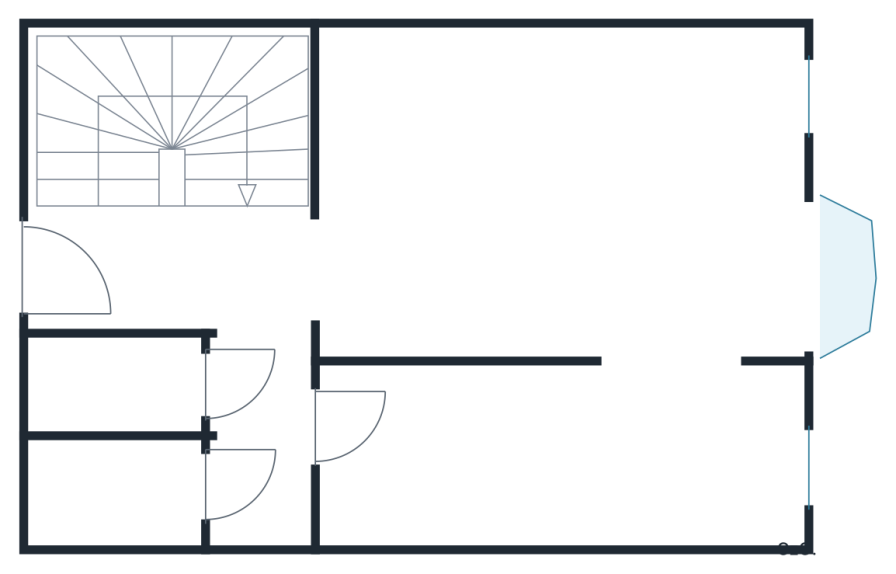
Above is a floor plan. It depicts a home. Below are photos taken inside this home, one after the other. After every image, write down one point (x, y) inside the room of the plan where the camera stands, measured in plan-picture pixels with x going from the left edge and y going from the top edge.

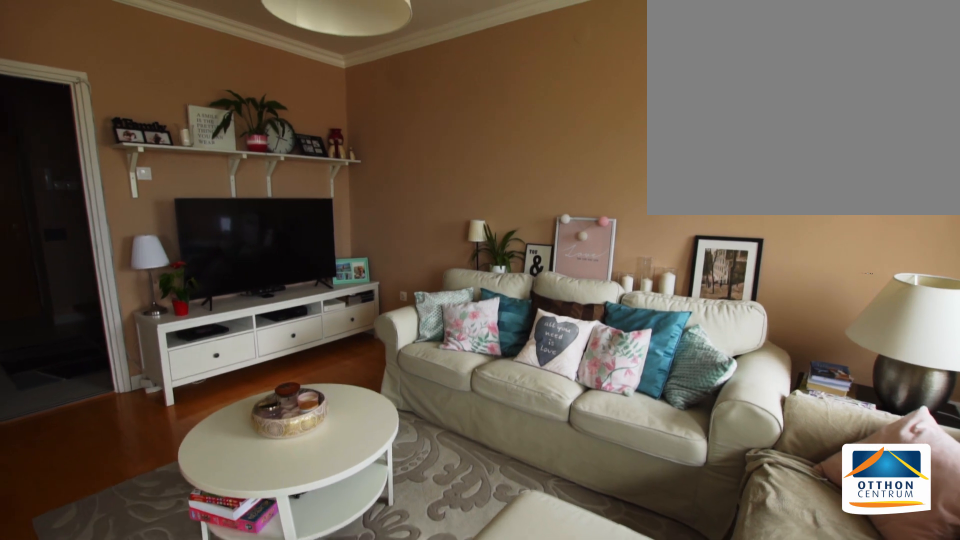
(571, 200)
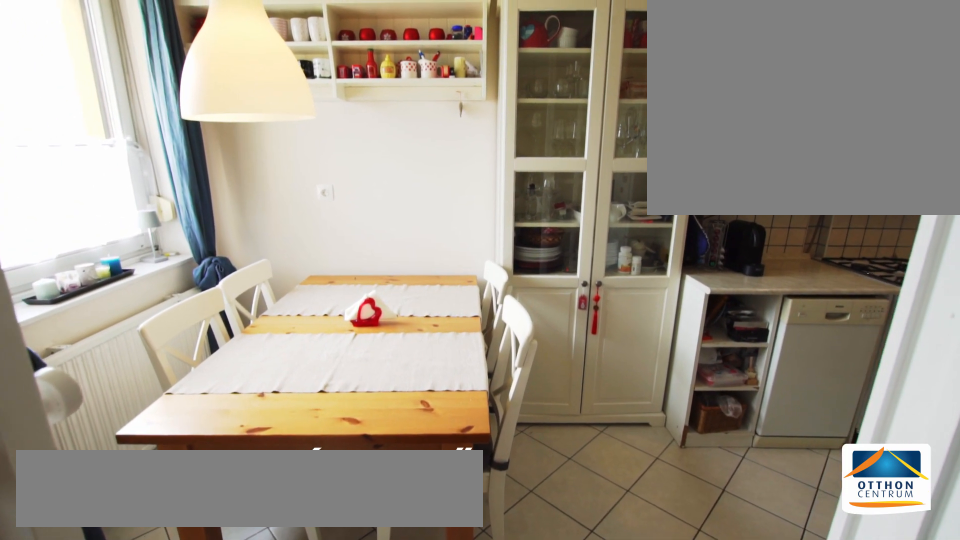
(570, 462)
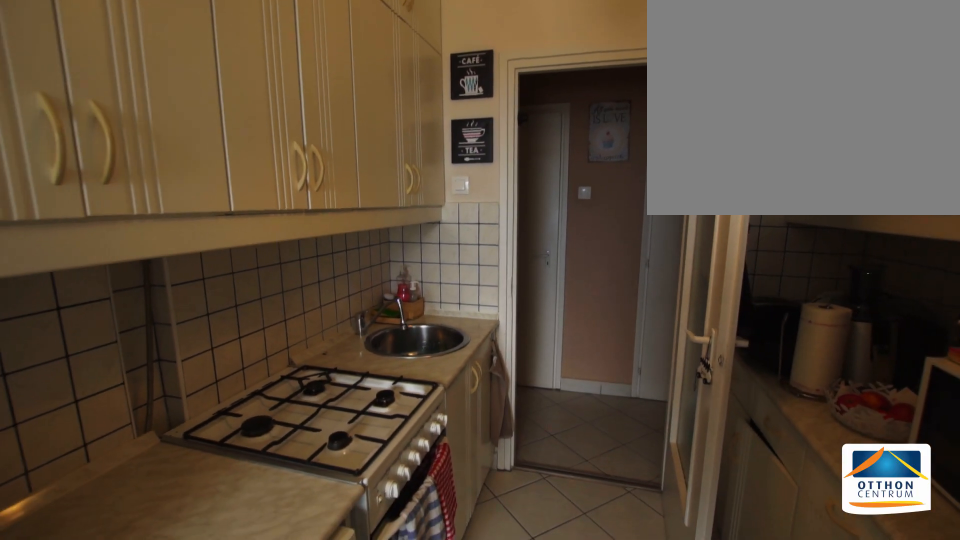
(571, 462)
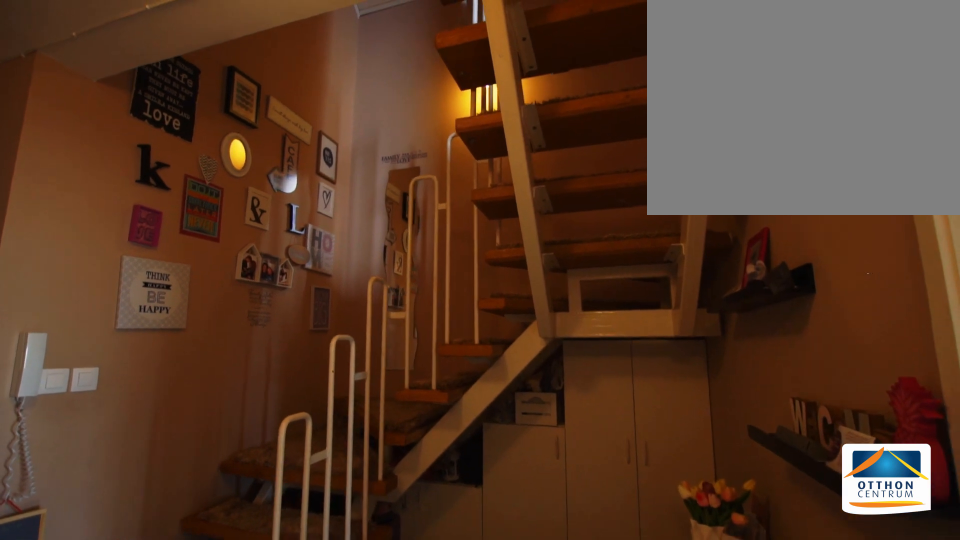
(257, 294)
